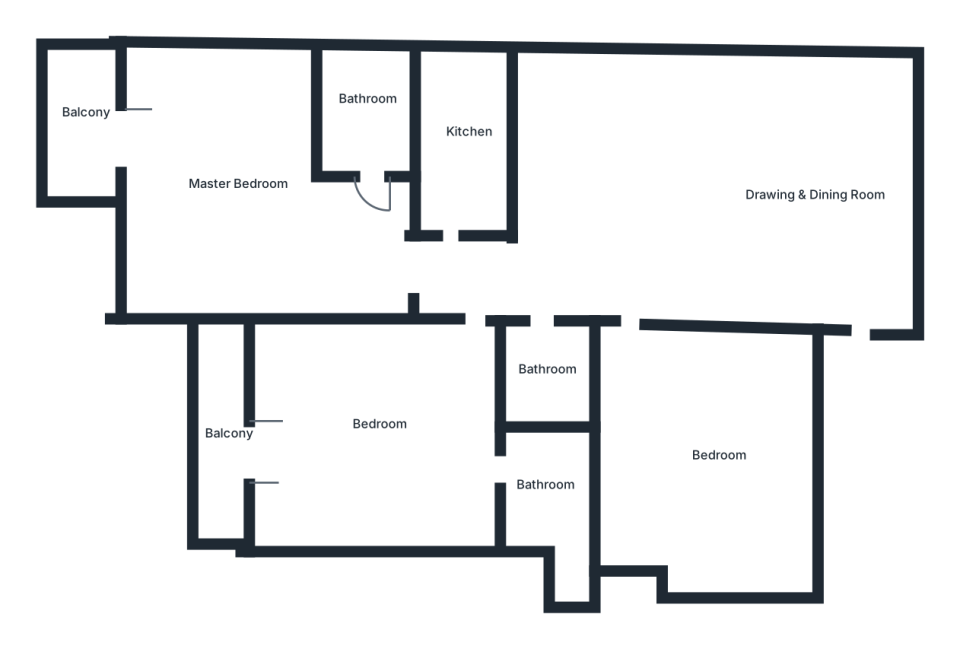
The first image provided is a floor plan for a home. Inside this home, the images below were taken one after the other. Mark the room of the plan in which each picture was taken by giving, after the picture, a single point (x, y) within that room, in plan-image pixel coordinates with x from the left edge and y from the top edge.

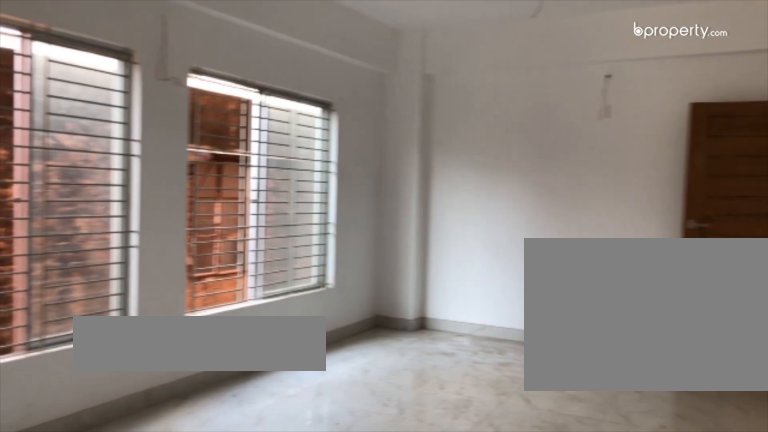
(717, 193)
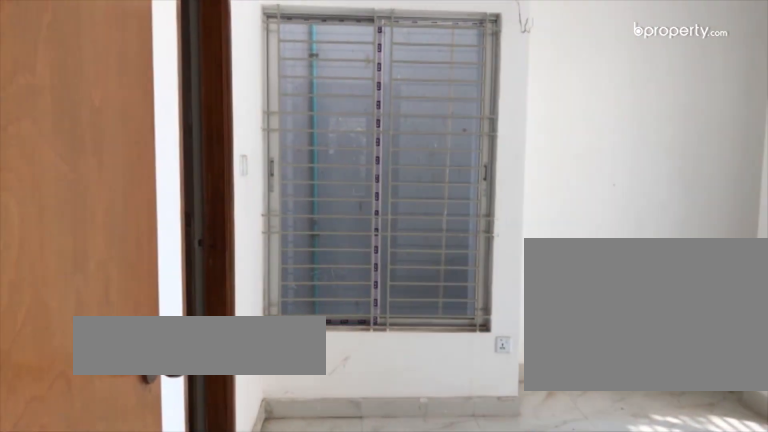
(369, 441)
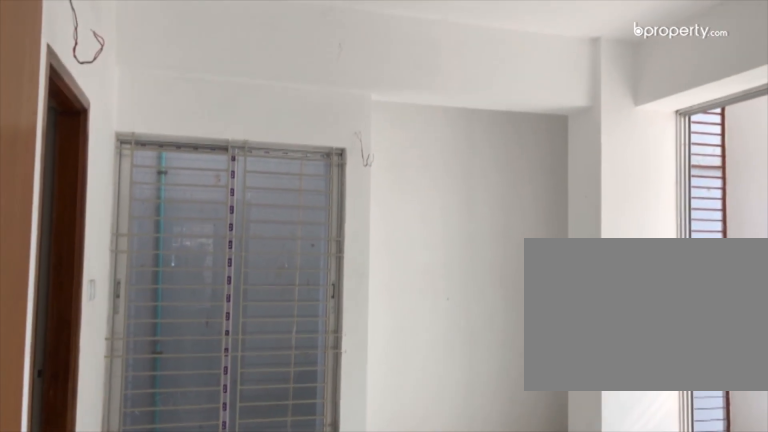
(369, 441)
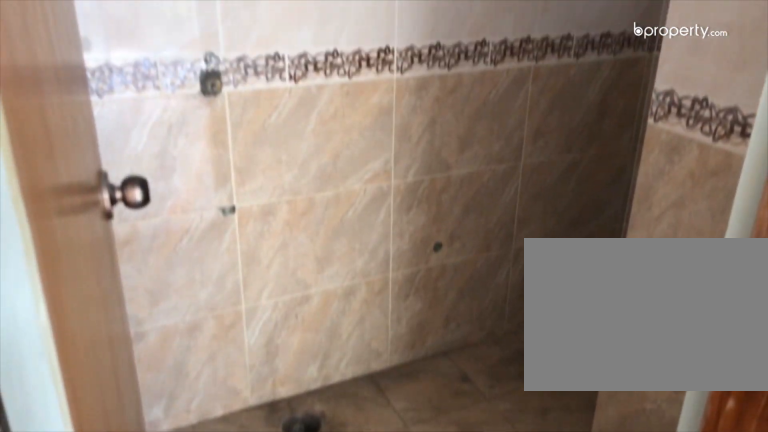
(542, 476)
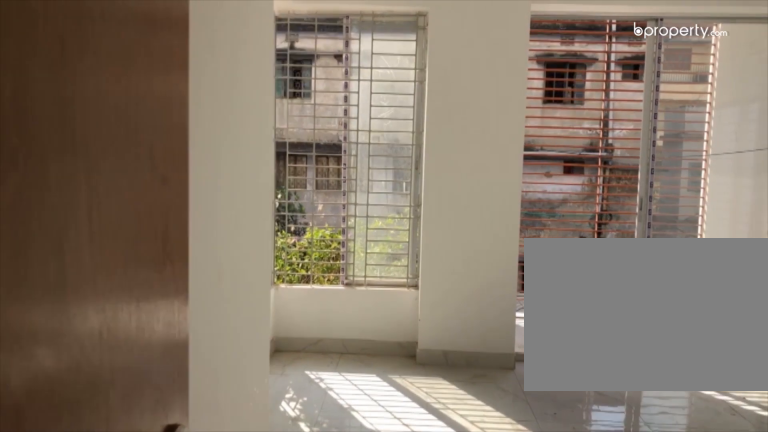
(250, 205)
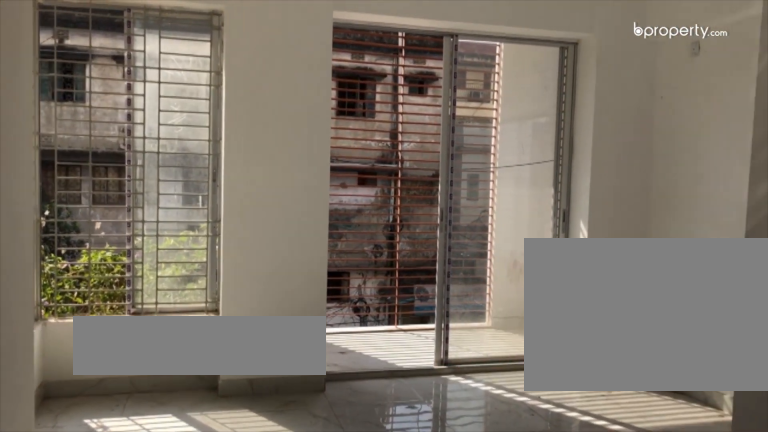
(250, 205)
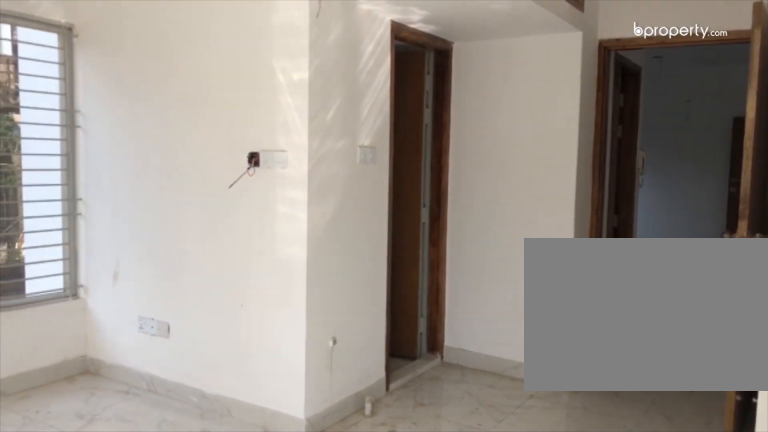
(259, 210)
